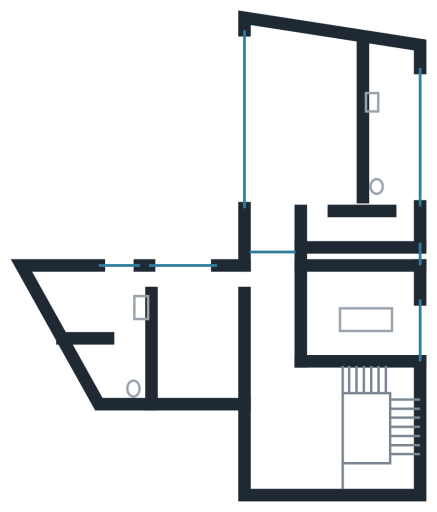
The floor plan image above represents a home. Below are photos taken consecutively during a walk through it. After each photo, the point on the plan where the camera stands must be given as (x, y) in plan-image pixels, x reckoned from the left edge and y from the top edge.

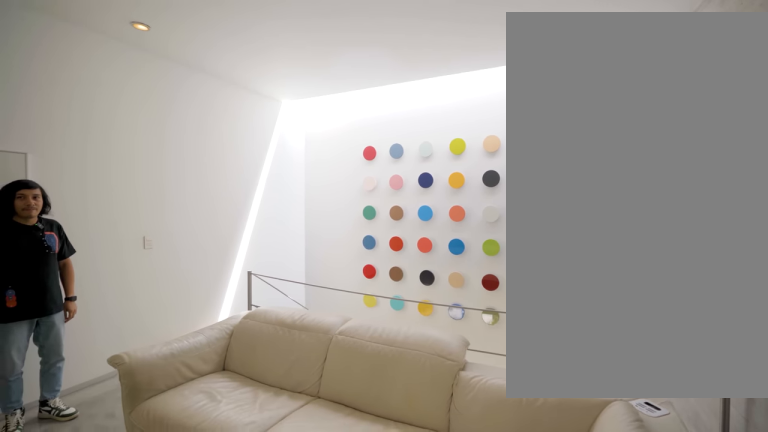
(283, 432)
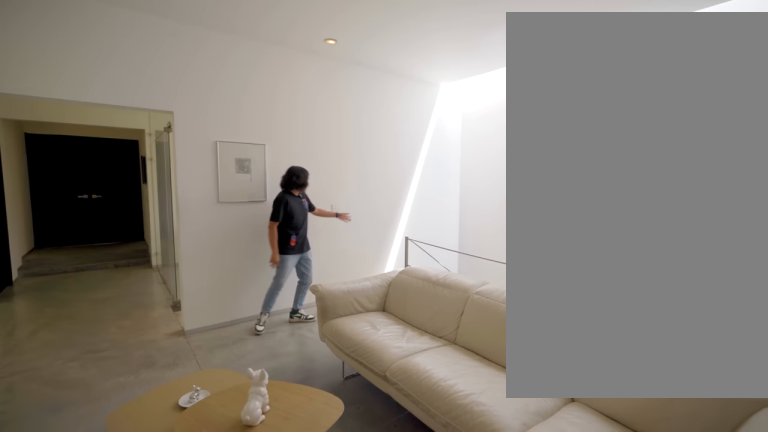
(285, 432)
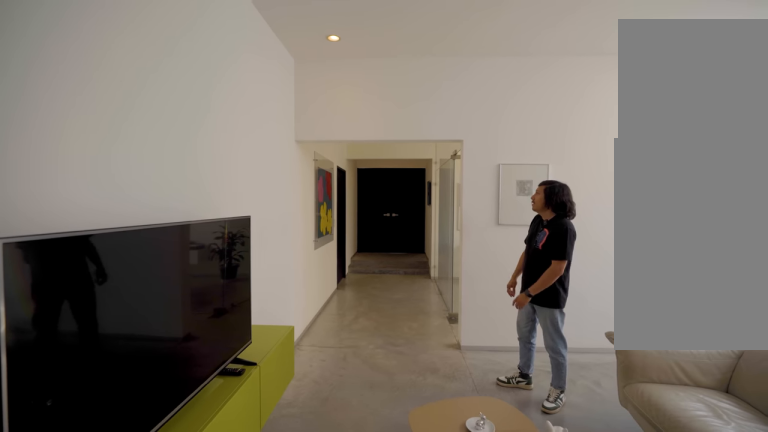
(284, 432)
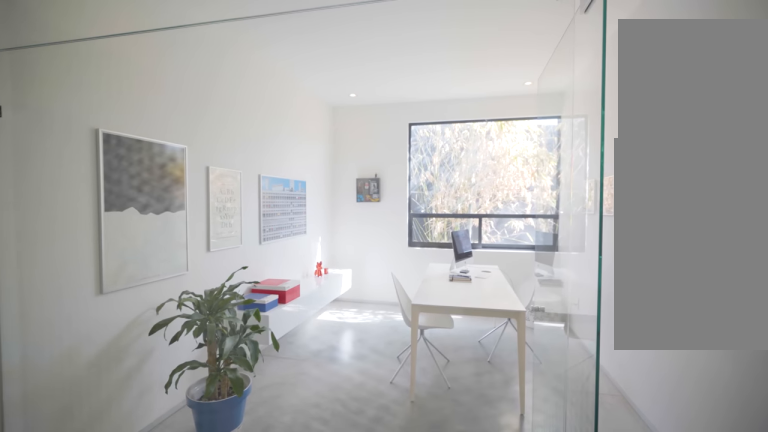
(272, 340)
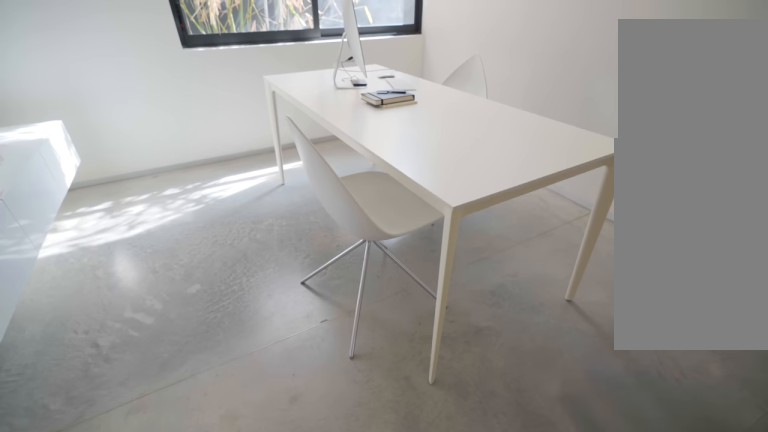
(319, 307)
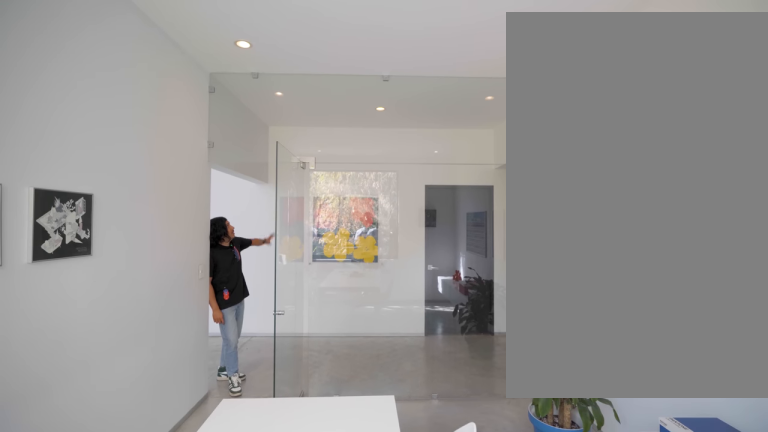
(399, 302)
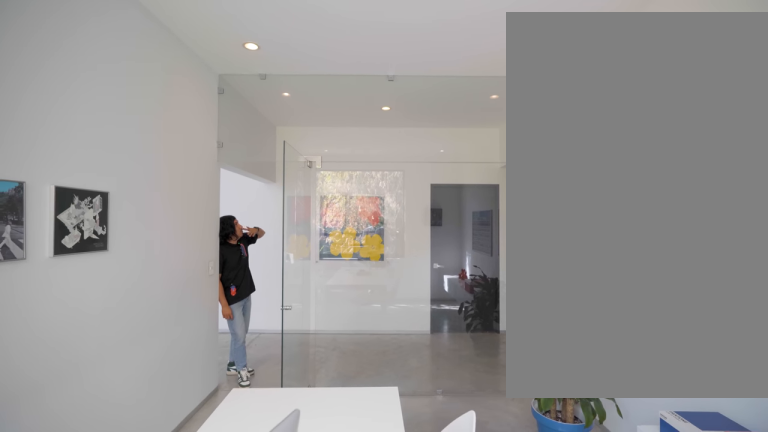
(399, 302)
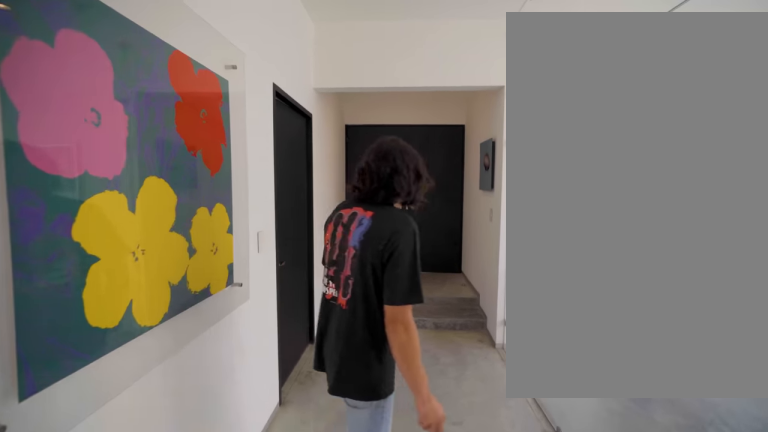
(273, 346)
